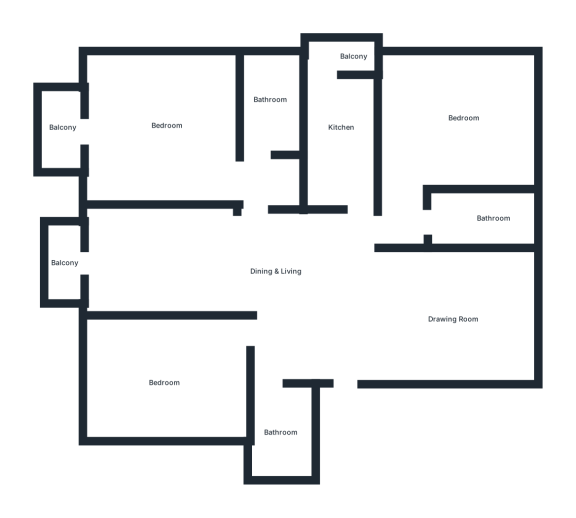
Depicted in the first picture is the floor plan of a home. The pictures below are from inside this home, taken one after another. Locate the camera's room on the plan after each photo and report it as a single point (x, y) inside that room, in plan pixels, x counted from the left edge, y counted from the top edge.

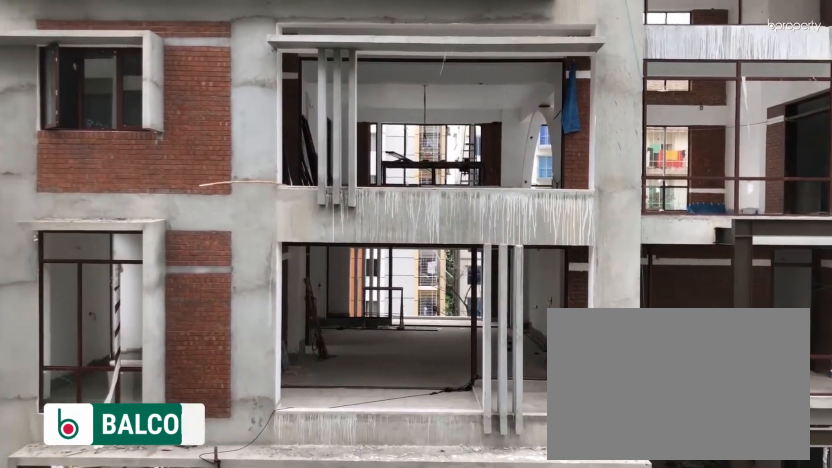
(58, 131)
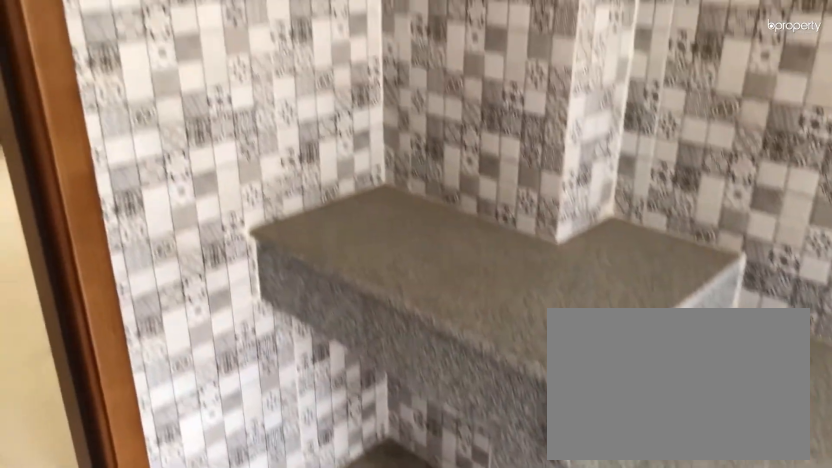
(339, 136)
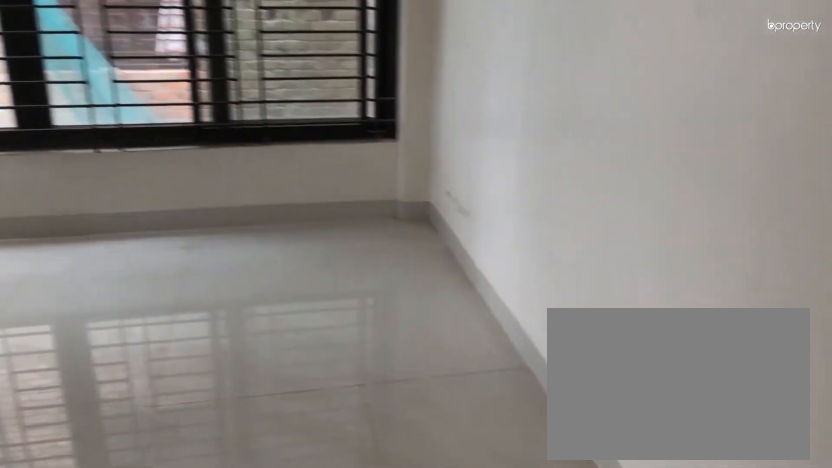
(460, 120)
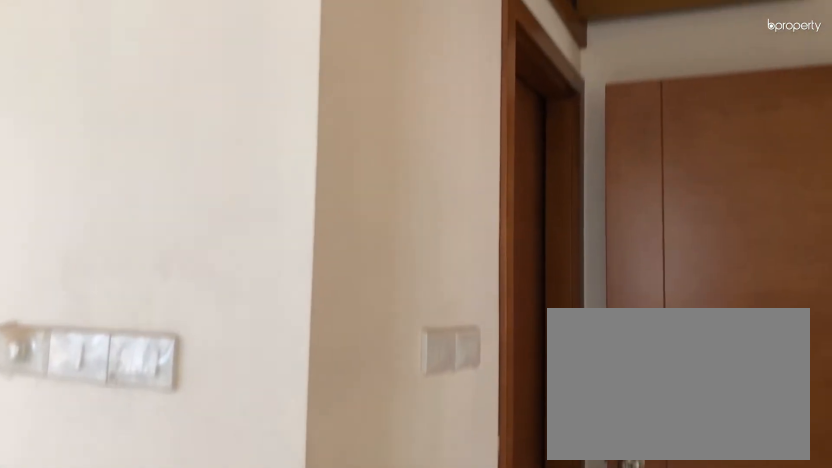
(460, 120)
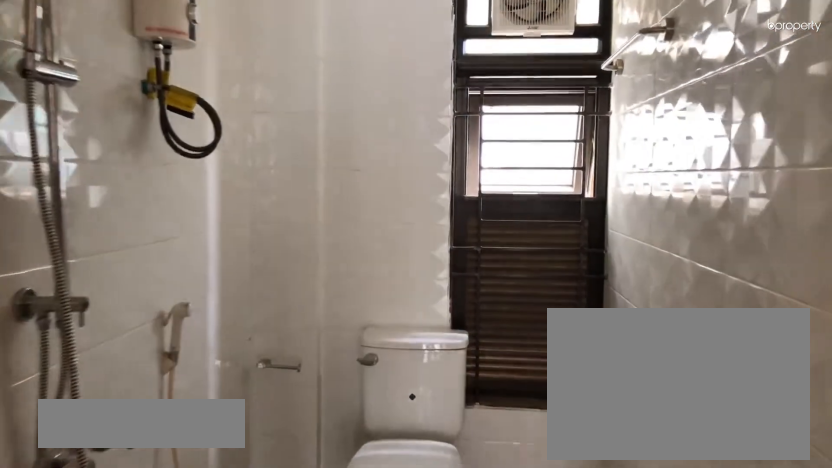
(481, 216)
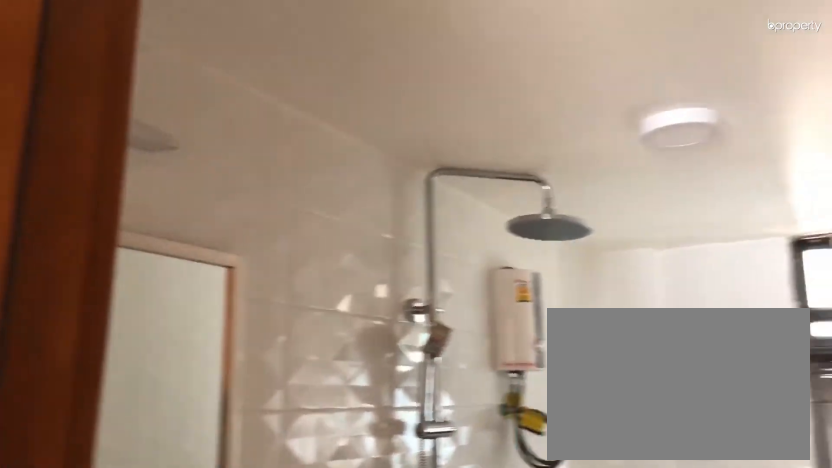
(482, 216)
